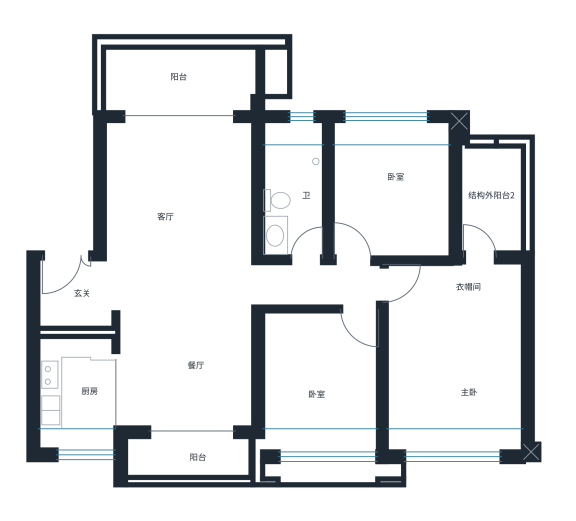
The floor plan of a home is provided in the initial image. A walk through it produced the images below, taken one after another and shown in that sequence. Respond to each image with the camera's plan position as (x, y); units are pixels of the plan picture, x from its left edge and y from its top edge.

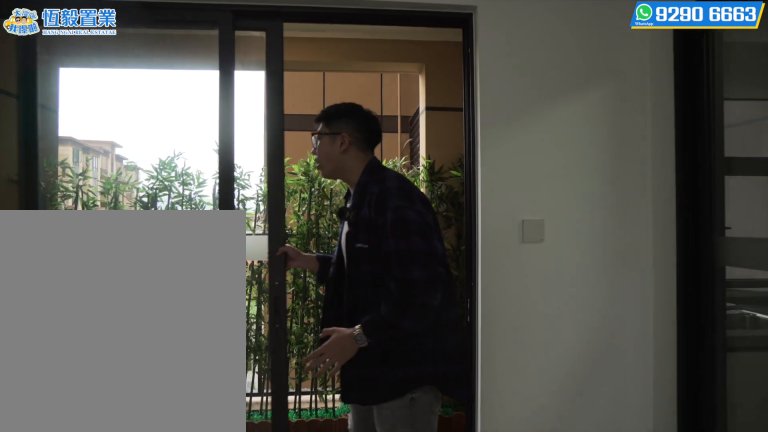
(166, 414)
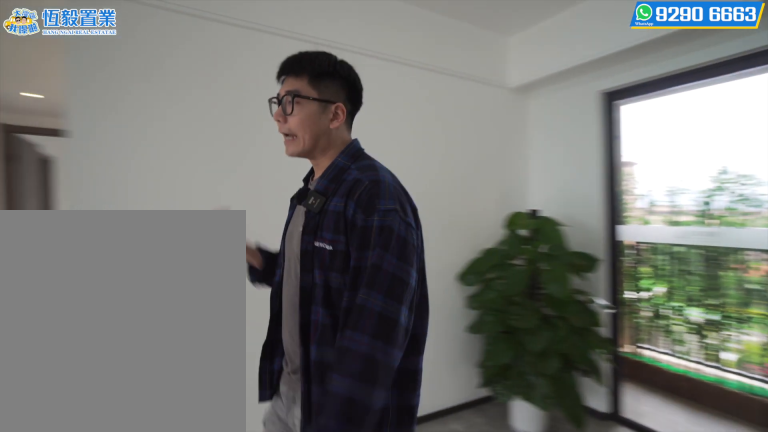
(210, 331)
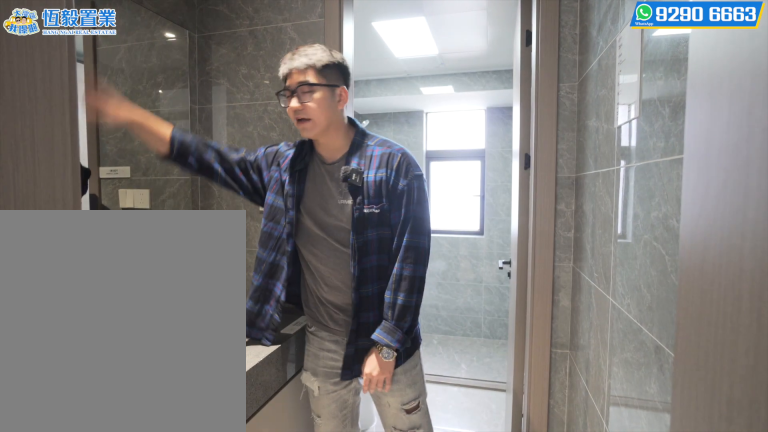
(304, 227)
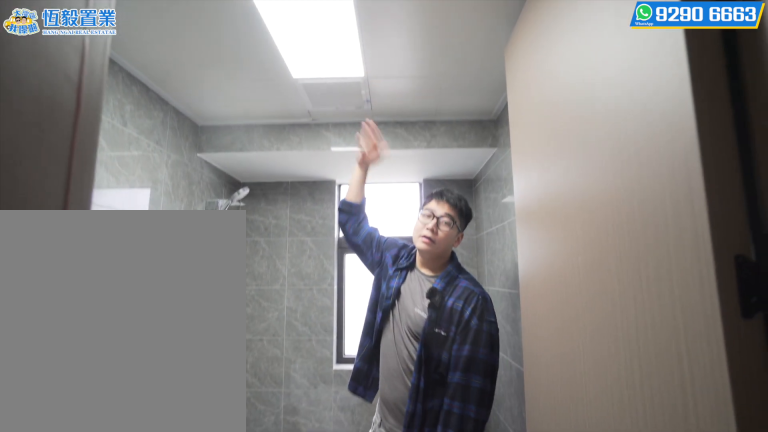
(306, 157)
